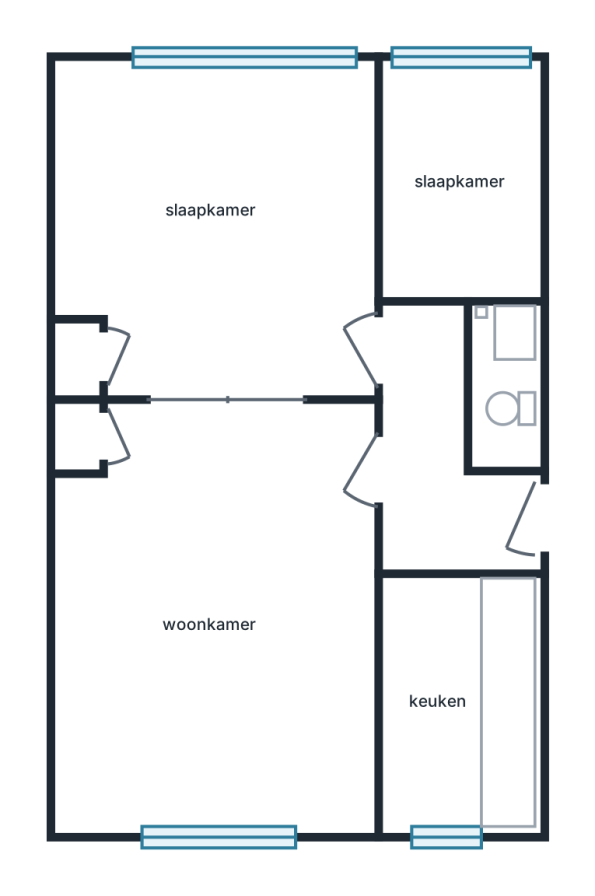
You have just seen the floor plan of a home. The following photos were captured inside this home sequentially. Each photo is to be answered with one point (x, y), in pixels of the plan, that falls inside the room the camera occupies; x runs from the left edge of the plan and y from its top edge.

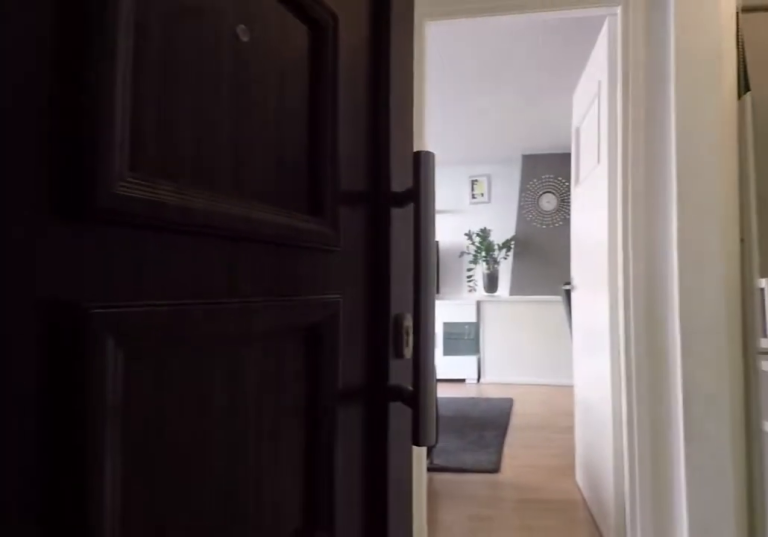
(443, 458)
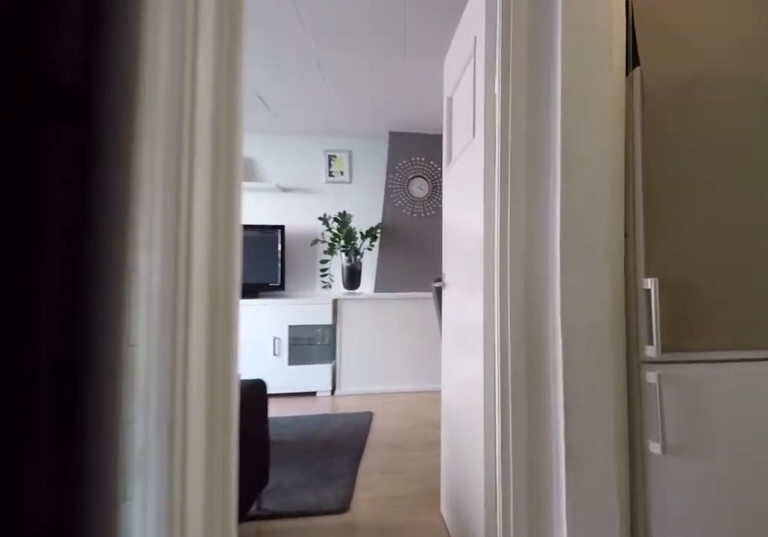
(443, 458)
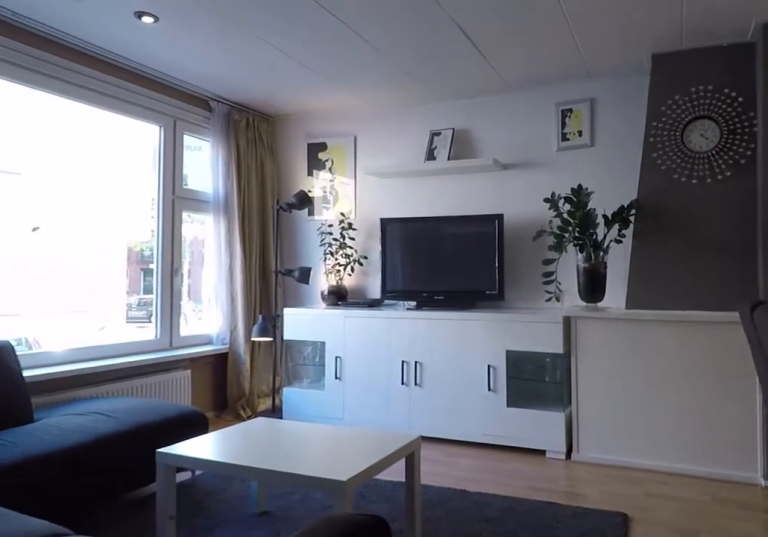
(222, 620)
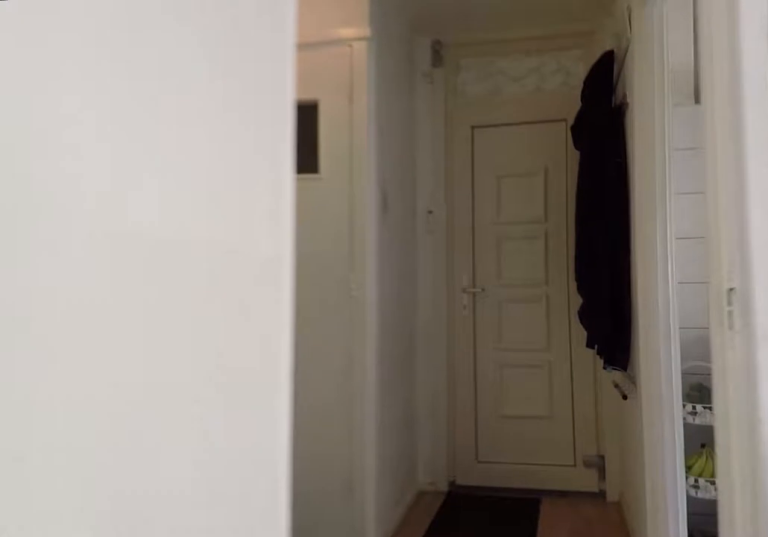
(222, 620)
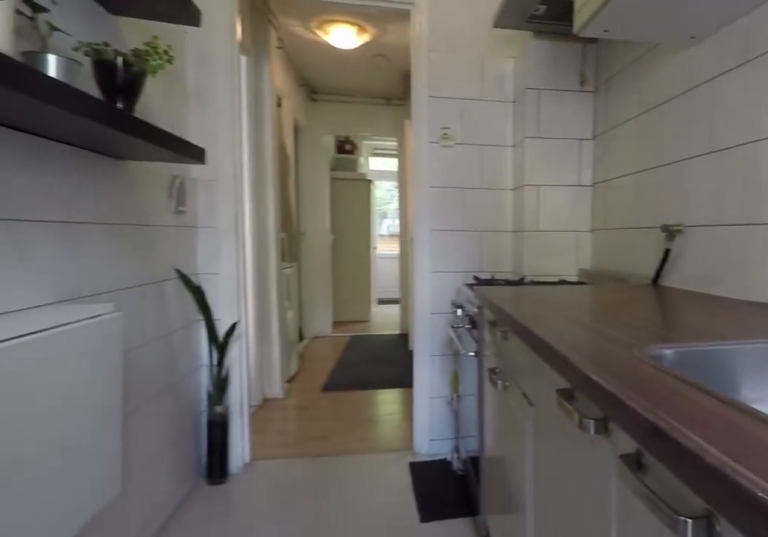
(458, 702)
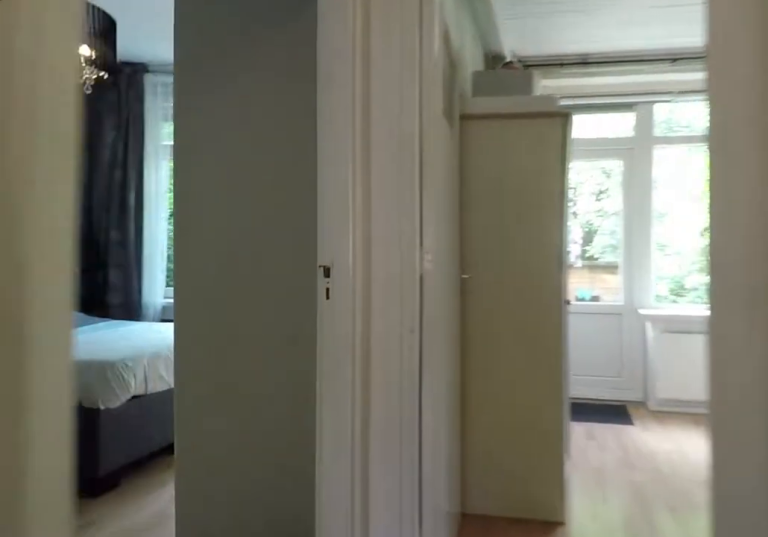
(442, 460)
